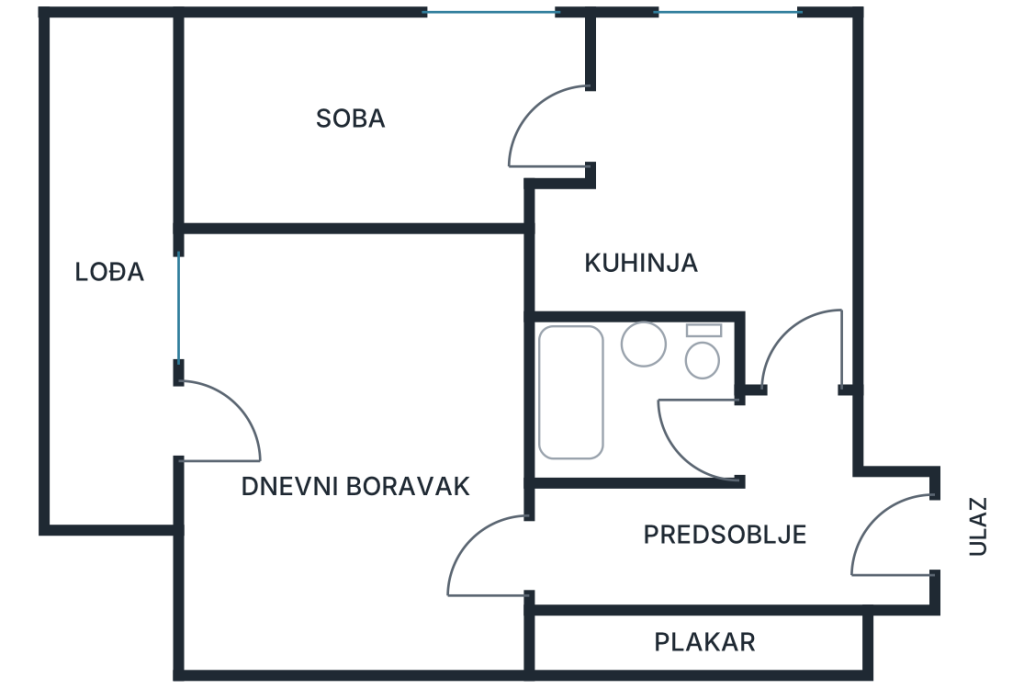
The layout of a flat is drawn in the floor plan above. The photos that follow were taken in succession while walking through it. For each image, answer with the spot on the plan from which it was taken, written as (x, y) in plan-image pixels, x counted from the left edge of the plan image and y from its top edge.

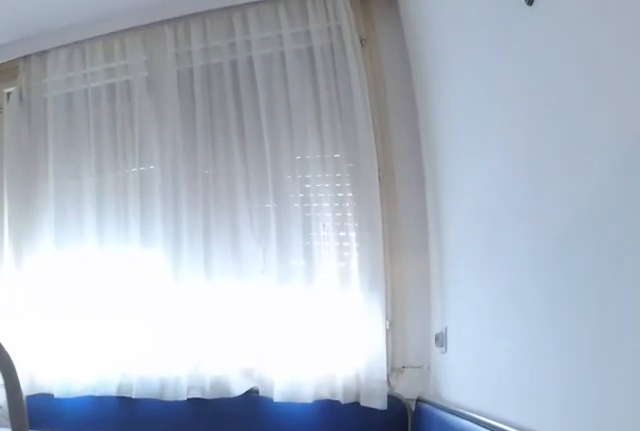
(794, 240)
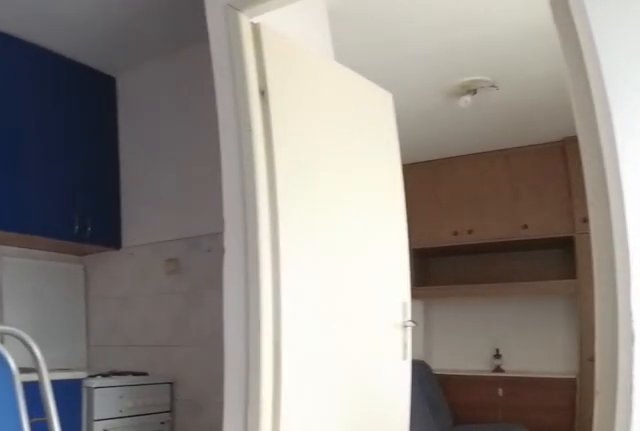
(802, 66)
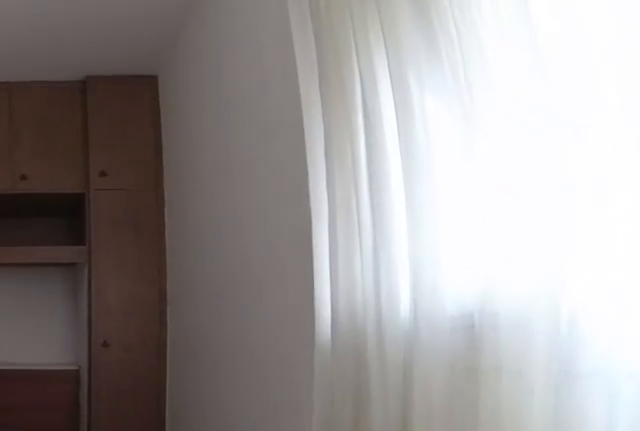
(613, 137)
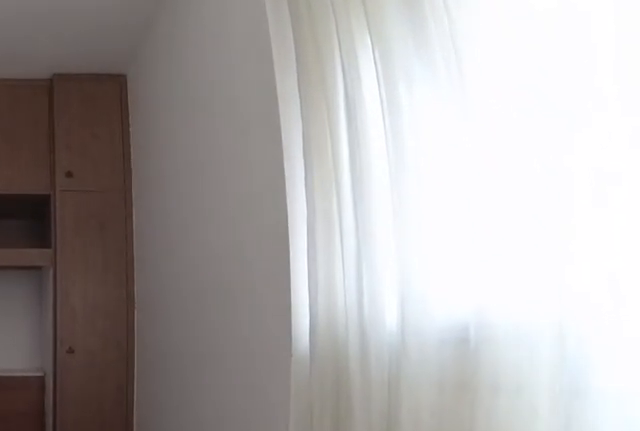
(613, 137)
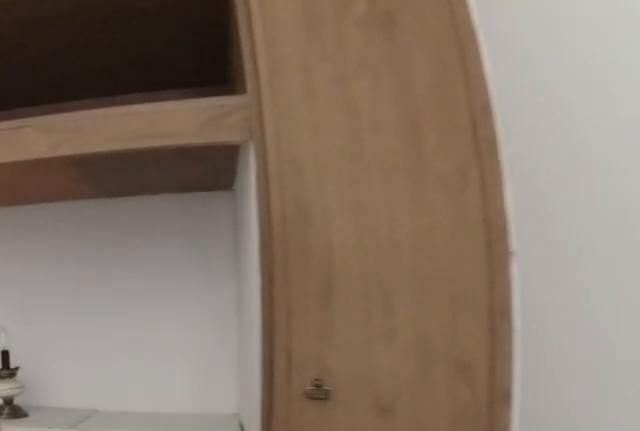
(363, 137)
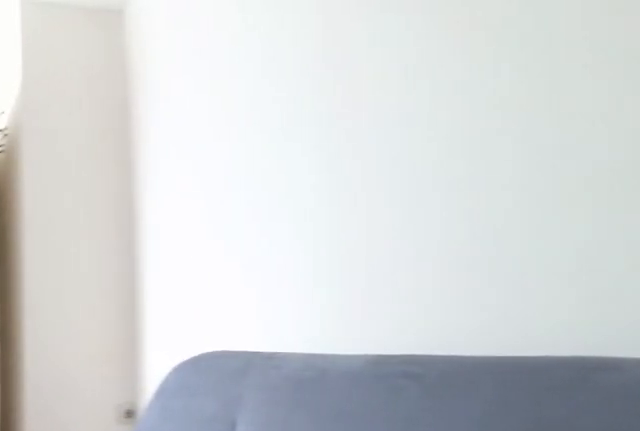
(223, 128)
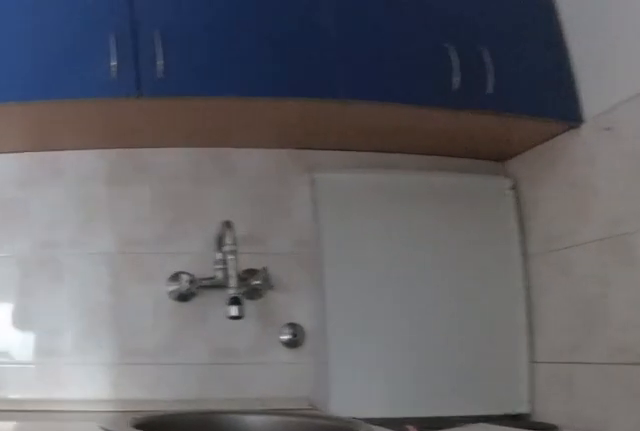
(648, 137)
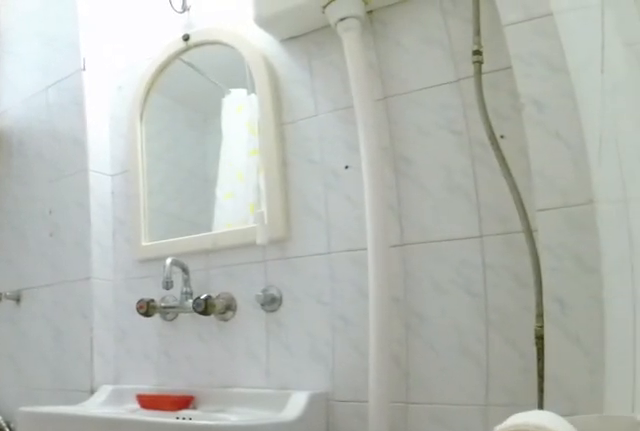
(756, 432)
